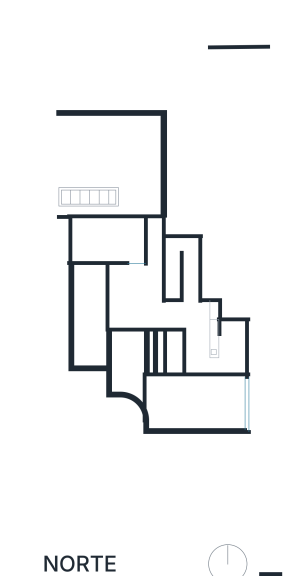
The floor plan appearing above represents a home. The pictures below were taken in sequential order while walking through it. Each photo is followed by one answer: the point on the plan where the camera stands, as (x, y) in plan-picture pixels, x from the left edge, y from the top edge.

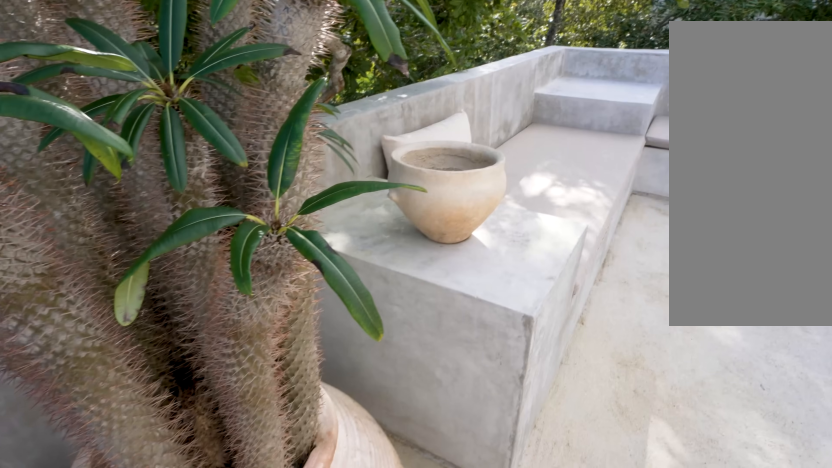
(187, 339)
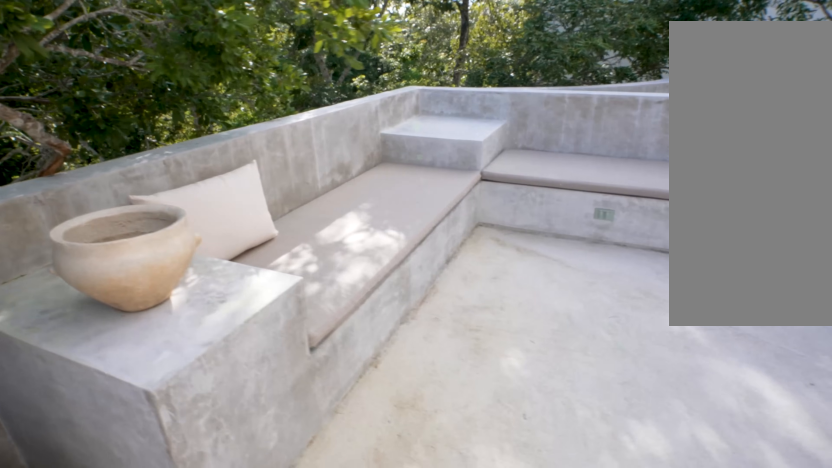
(184, 336)
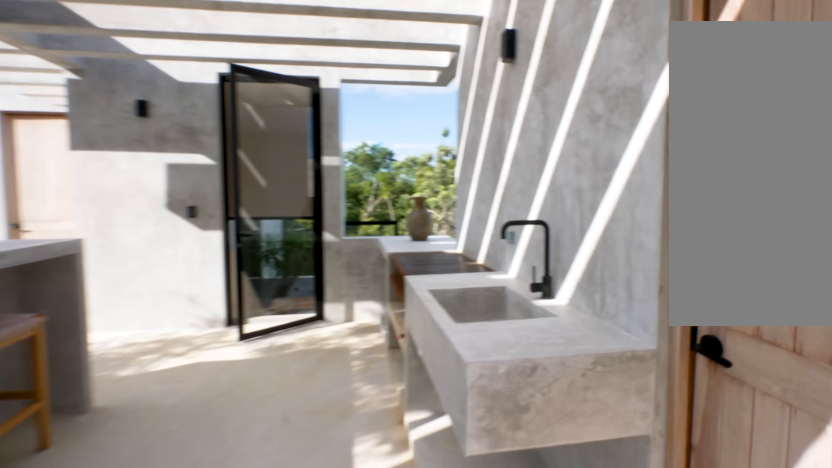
(185, 391)
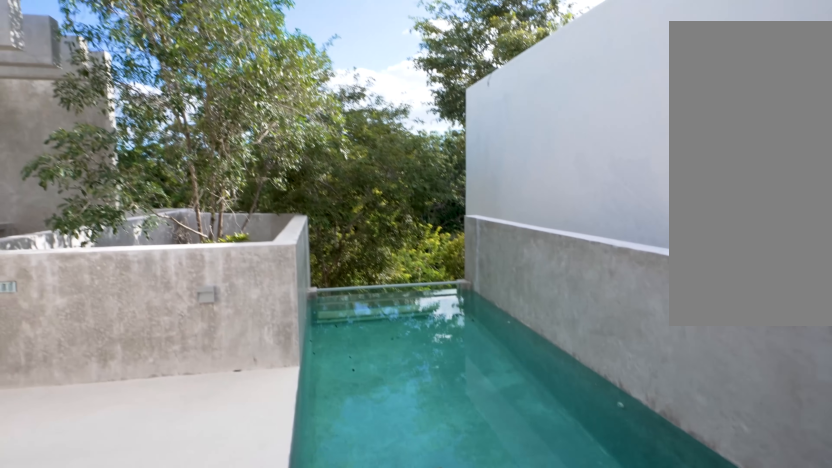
(118, 304)
